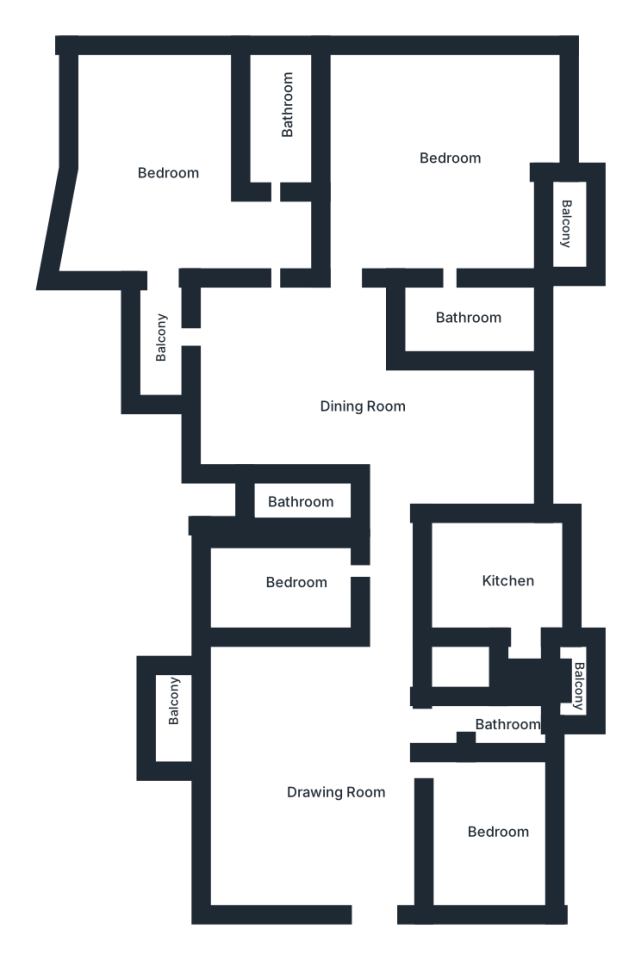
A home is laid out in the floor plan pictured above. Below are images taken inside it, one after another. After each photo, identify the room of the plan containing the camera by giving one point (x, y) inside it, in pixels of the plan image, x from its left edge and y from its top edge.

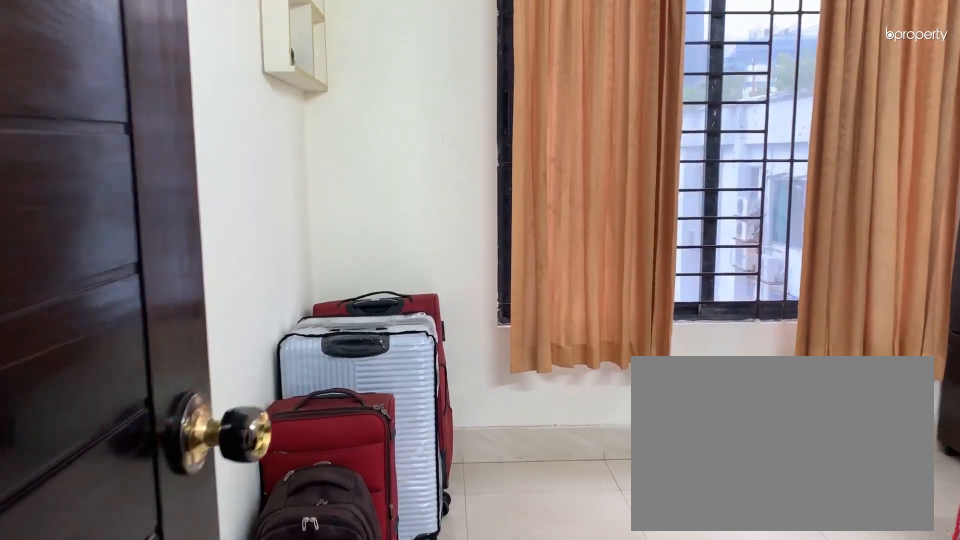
(498, 831)
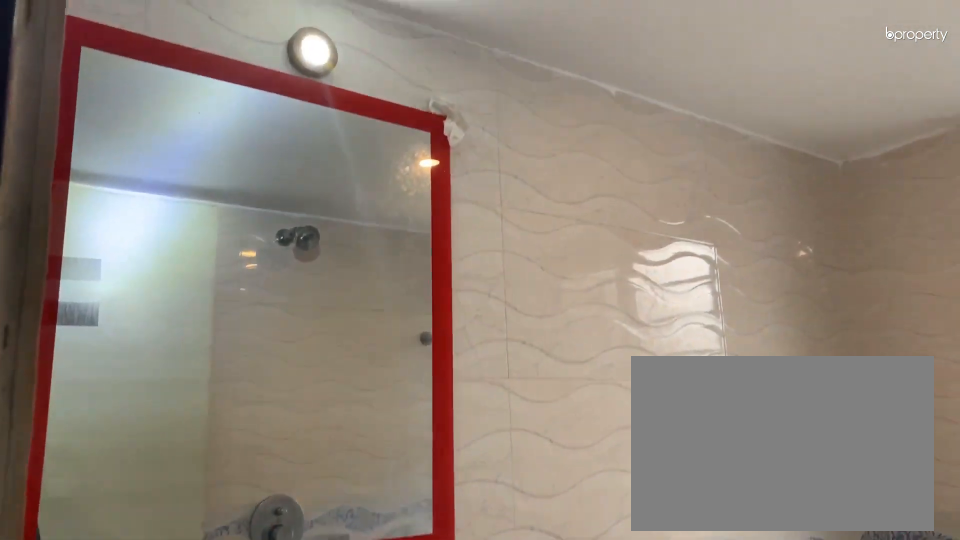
(510, 724)
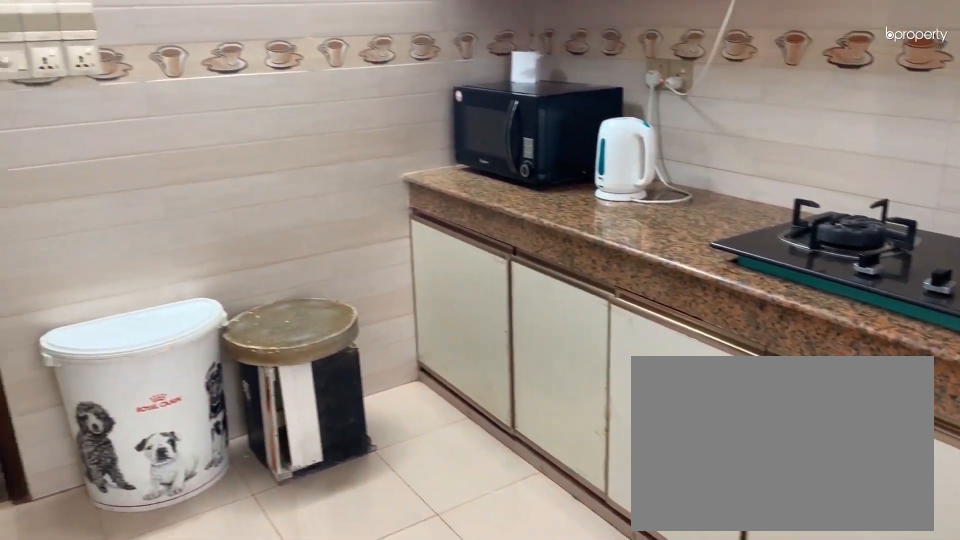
(514, 581)
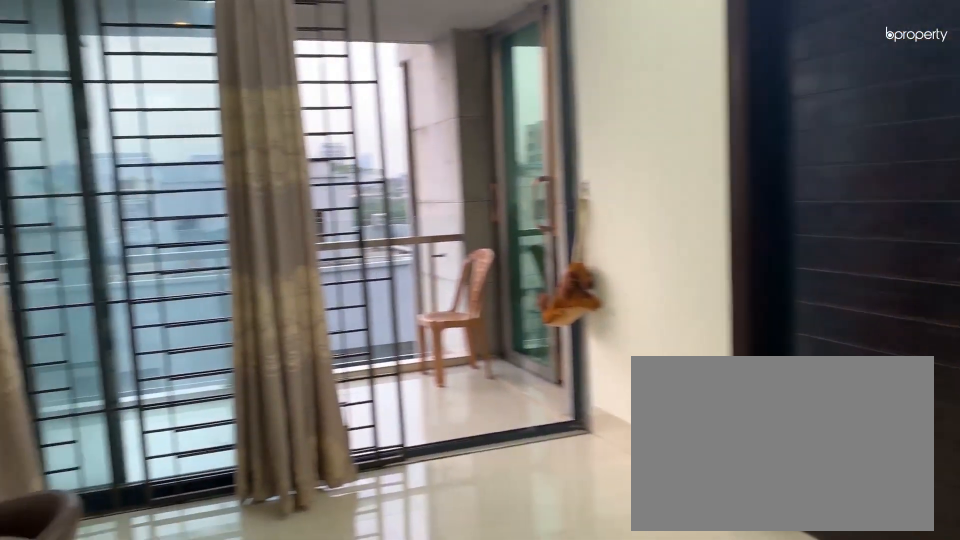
(344, 380)
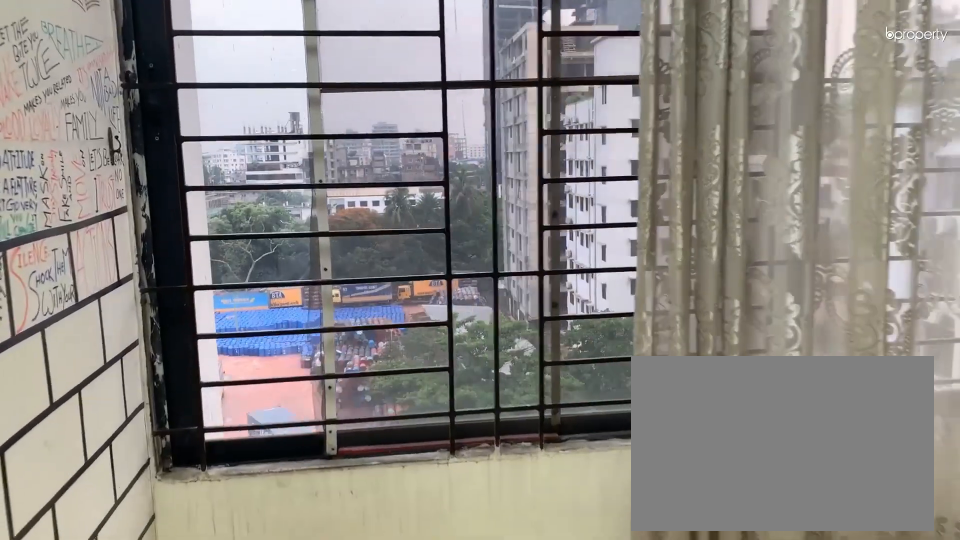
(452, 434)
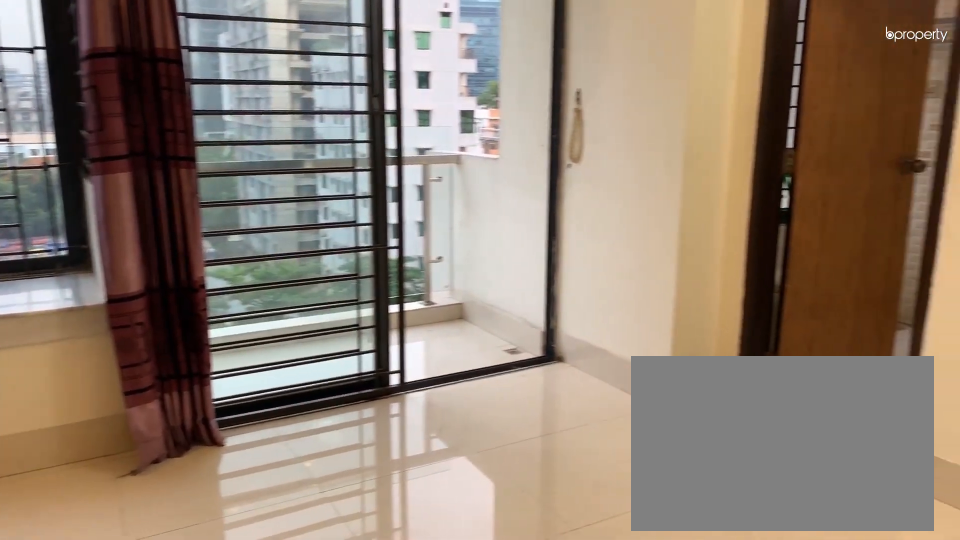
(444, 158)
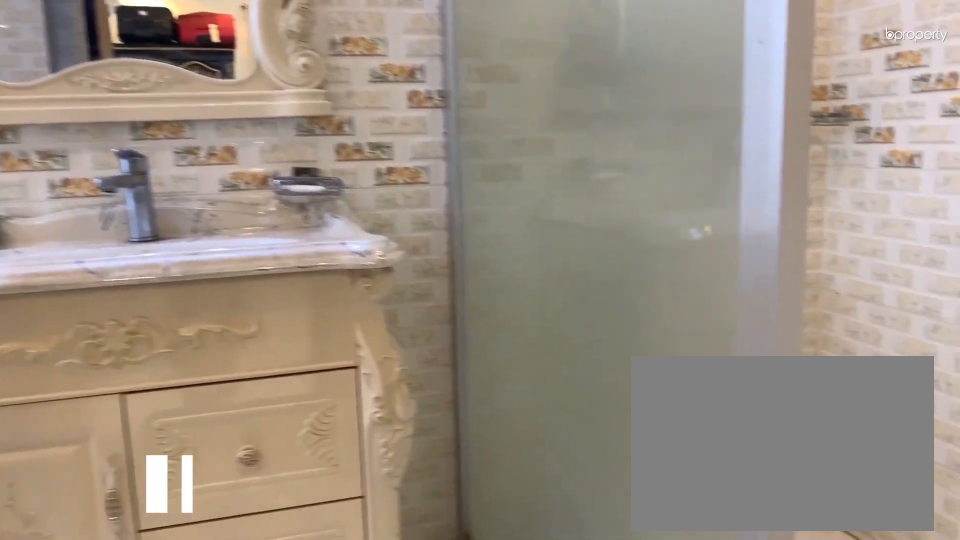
(469, 317)
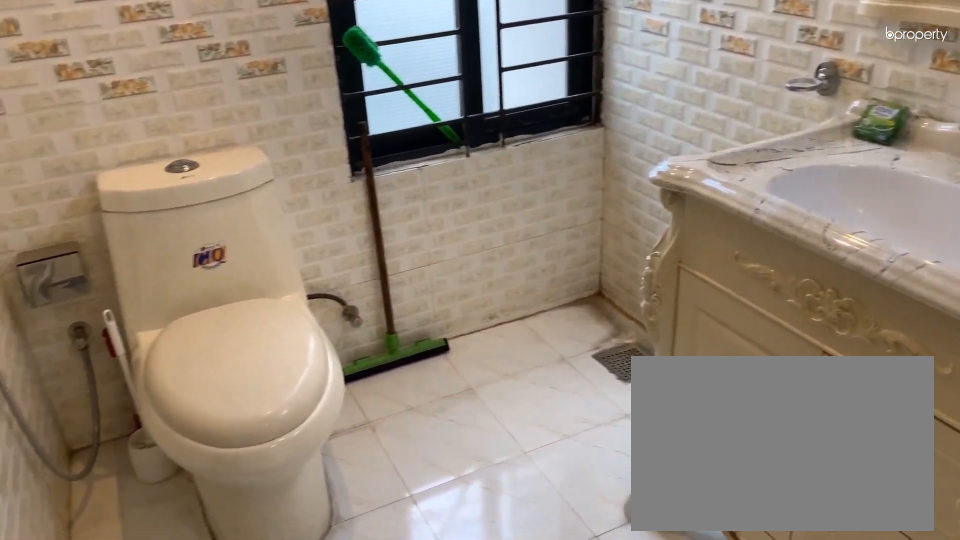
(469, 317)
